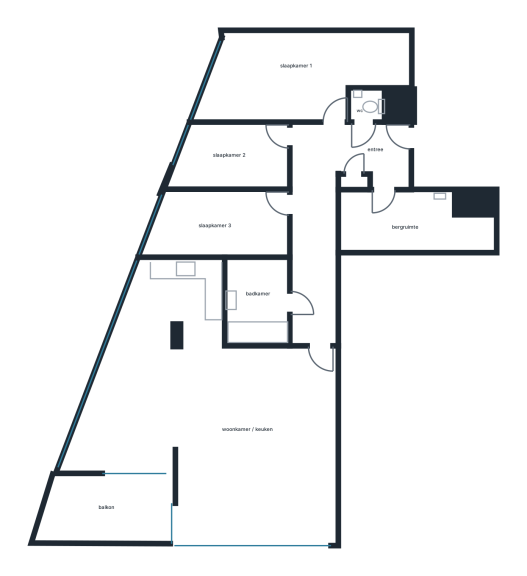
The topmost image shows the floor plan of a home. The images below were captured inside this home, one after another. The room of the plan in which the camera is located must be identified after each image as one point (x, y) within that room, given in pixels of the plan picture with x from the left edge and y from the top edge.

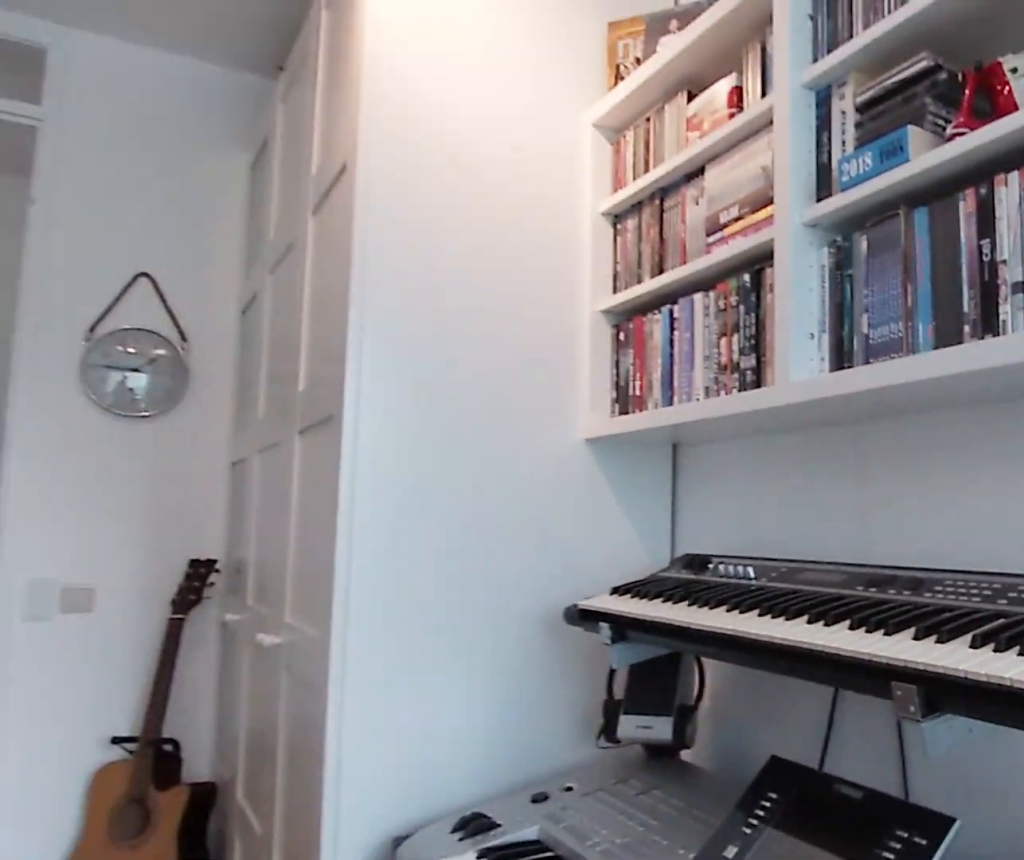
(221, 223)
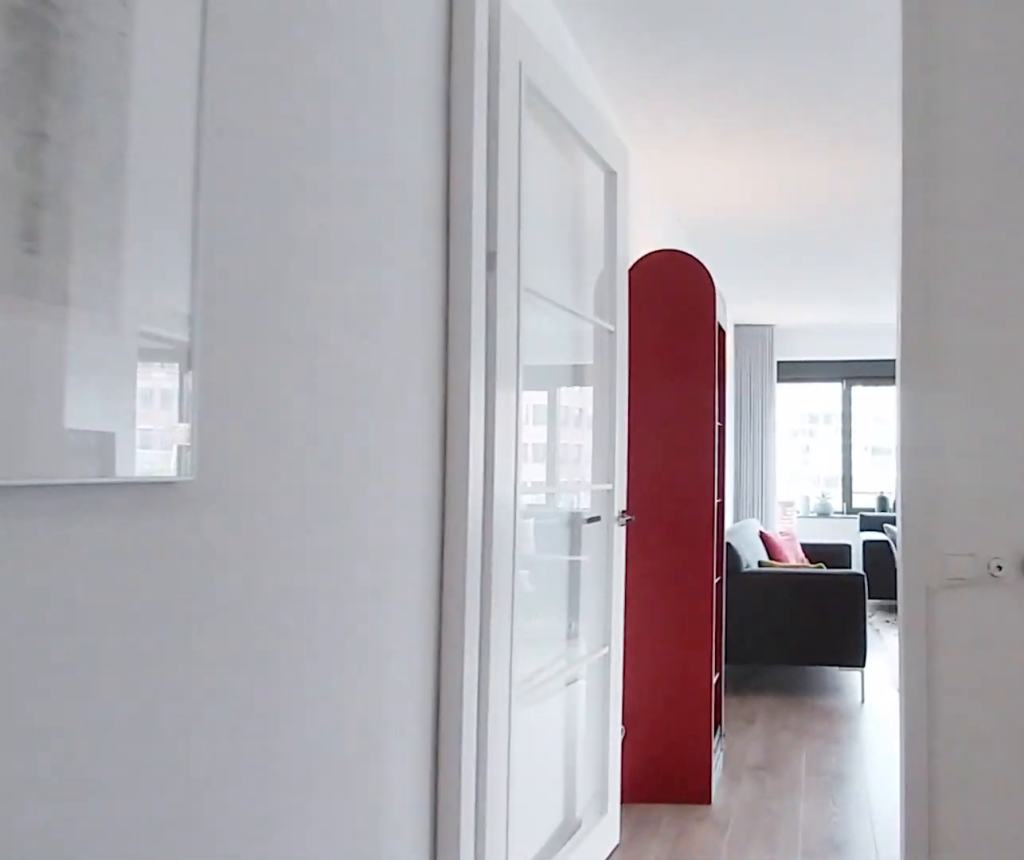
(331, 207)
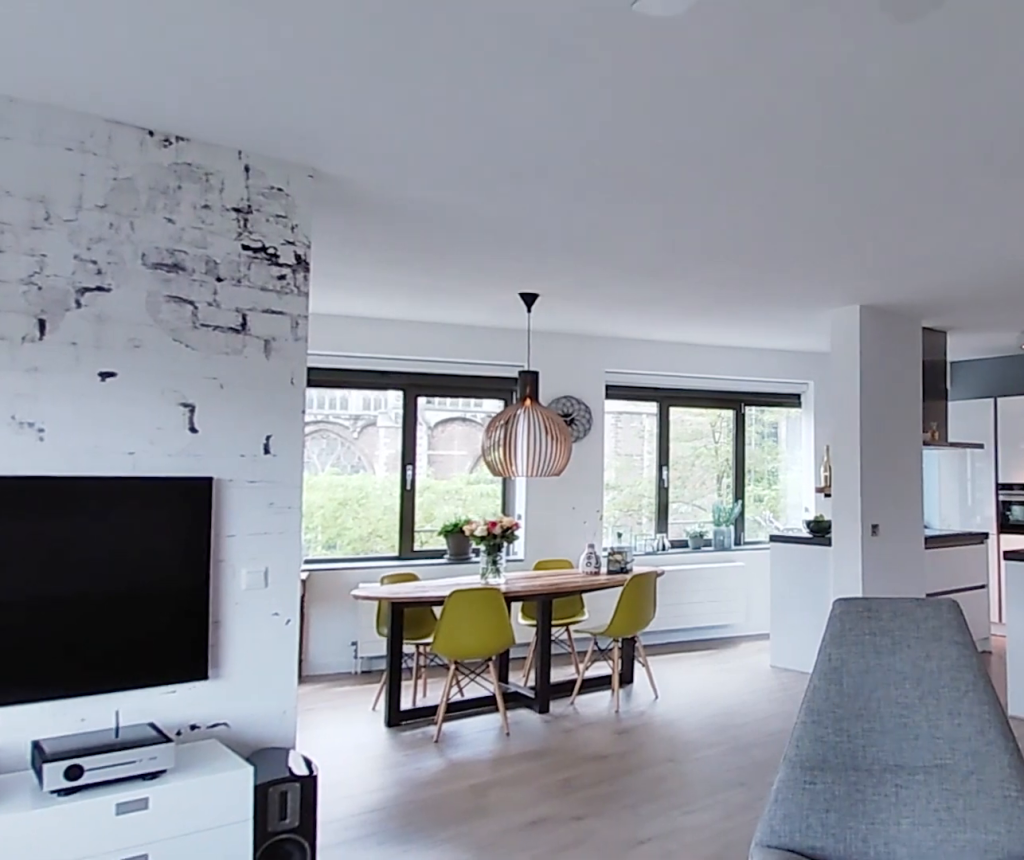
(264, 453)
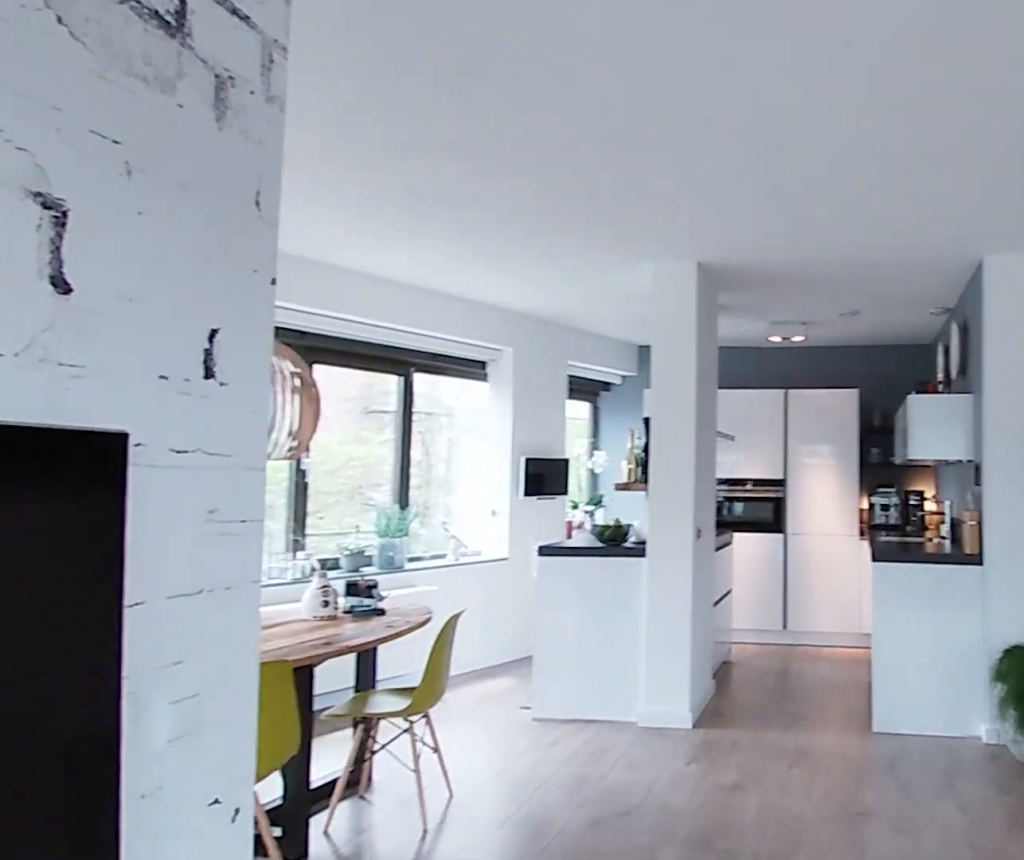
(264, 453)
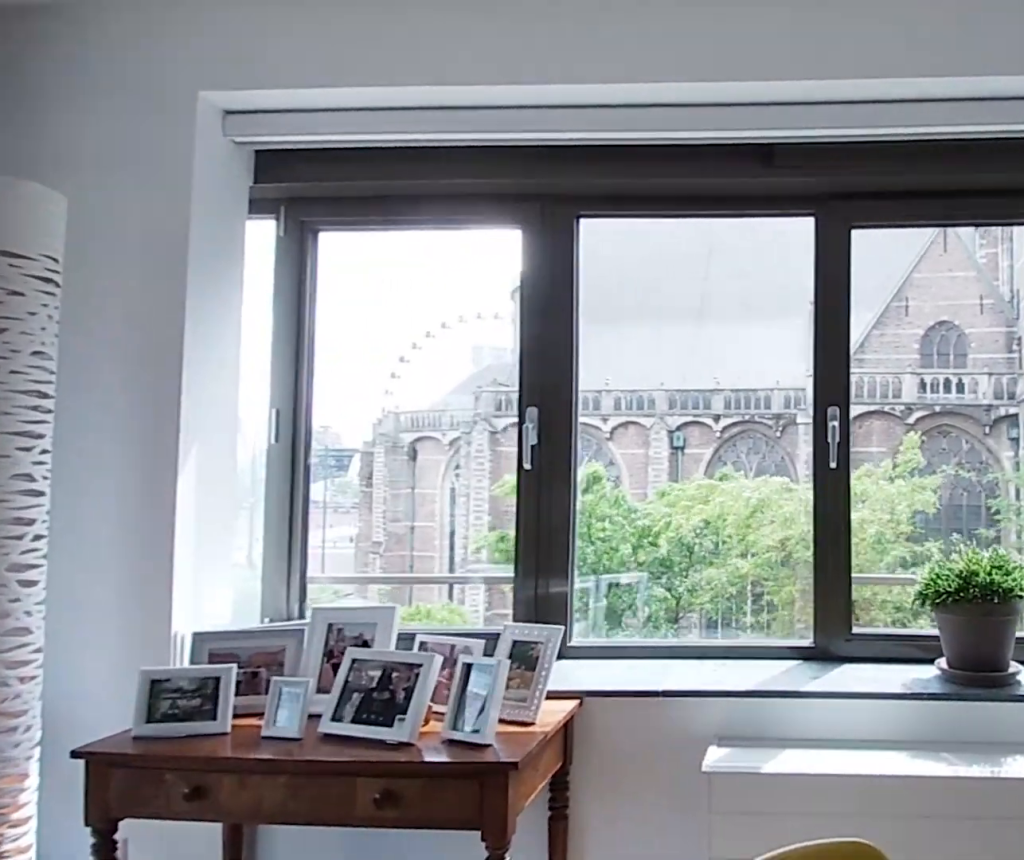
(147, 368)
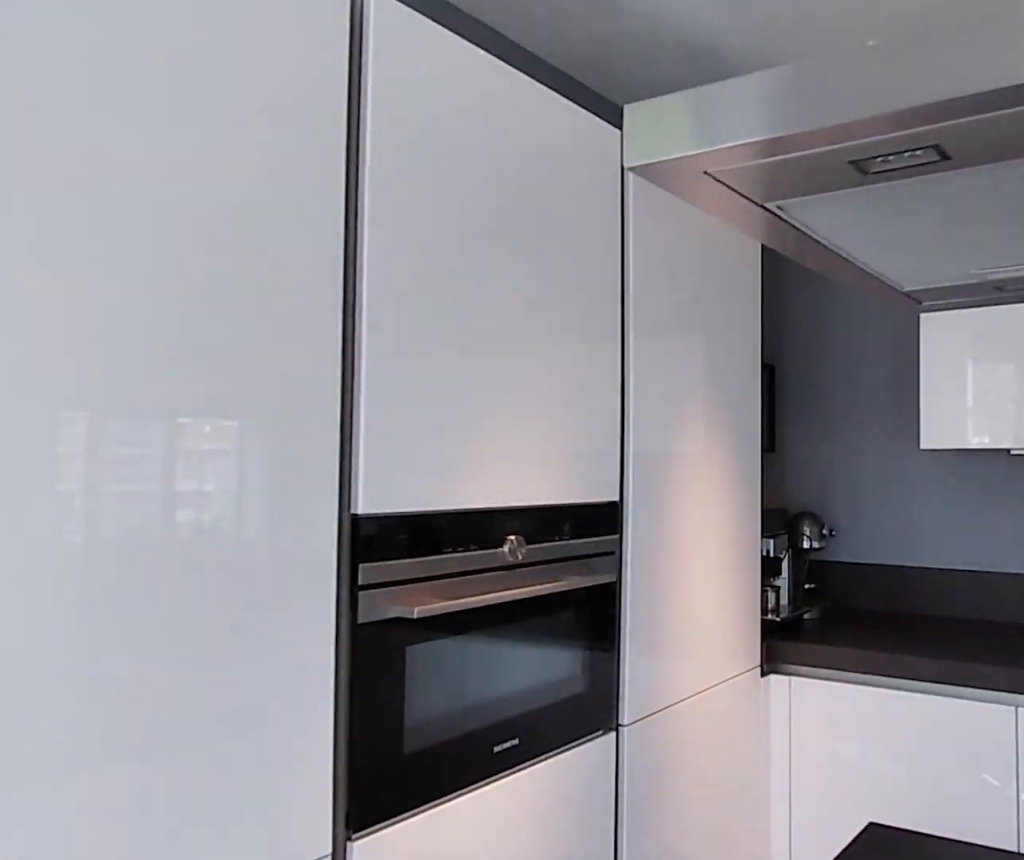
(147, 368)
